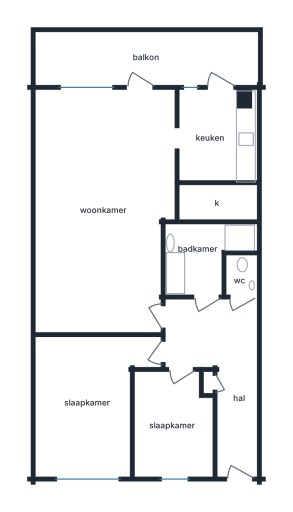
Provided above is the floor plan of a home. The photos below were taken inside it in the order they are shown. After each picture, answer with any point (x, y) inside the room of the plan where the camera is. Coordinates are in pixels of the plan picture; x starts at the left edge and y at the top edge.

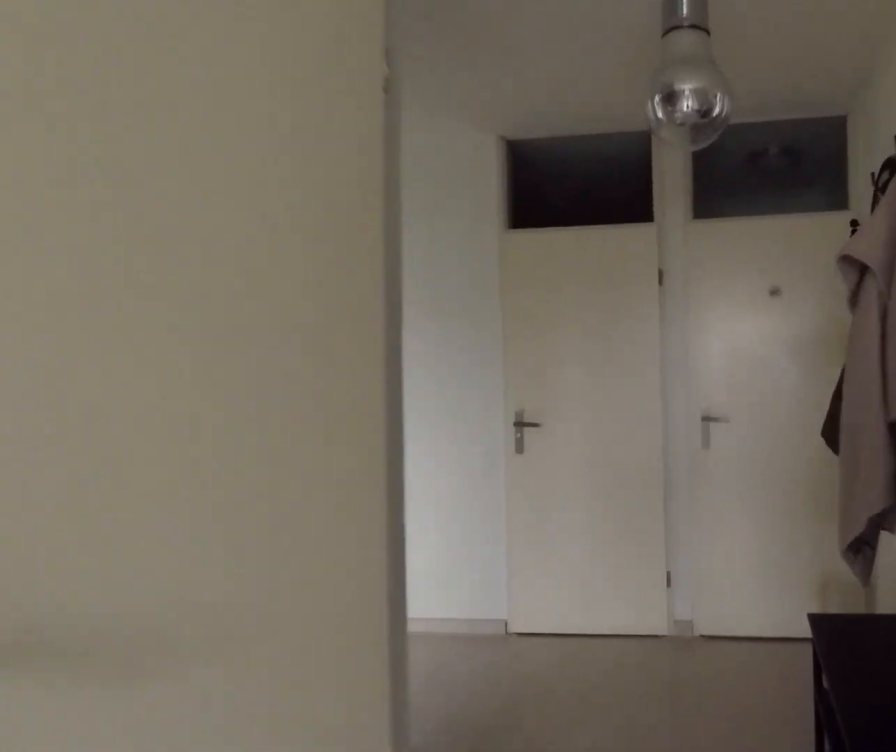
(219, 367)
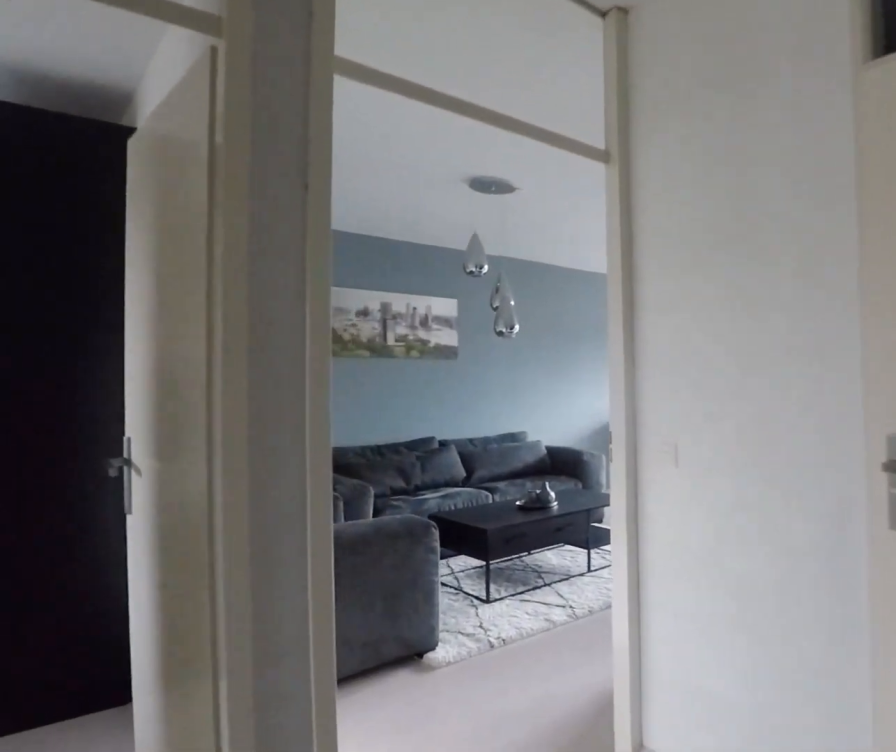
(219, 367)
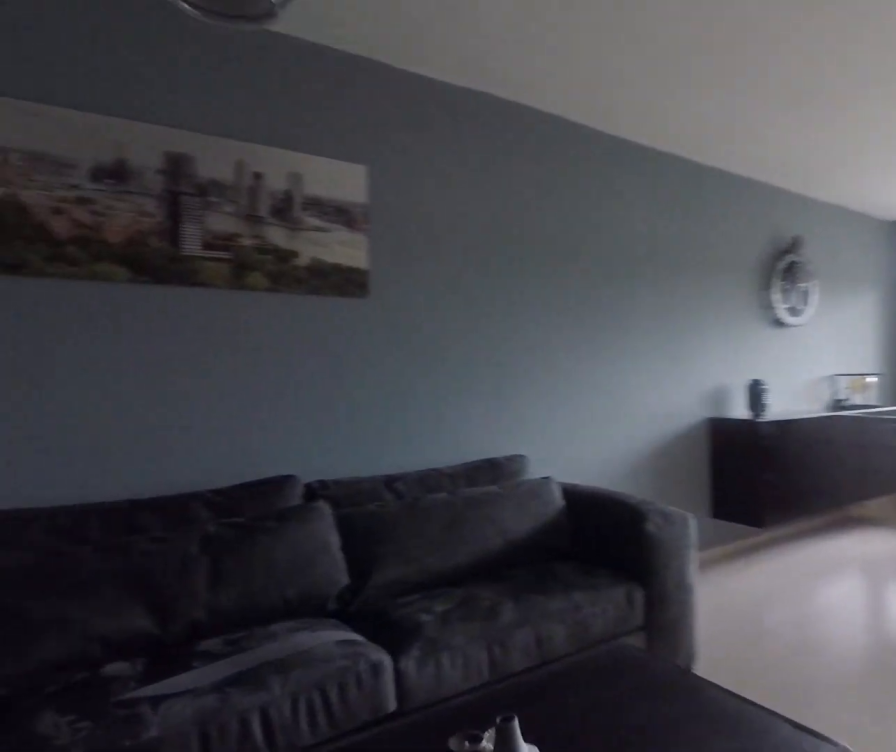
(103, 207)
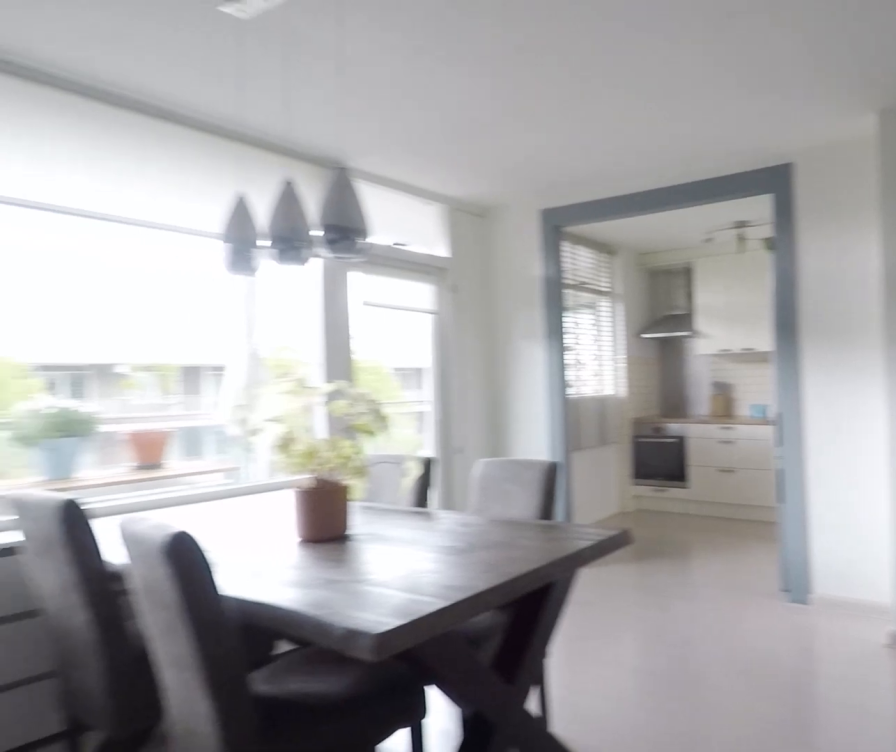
(103, 207)
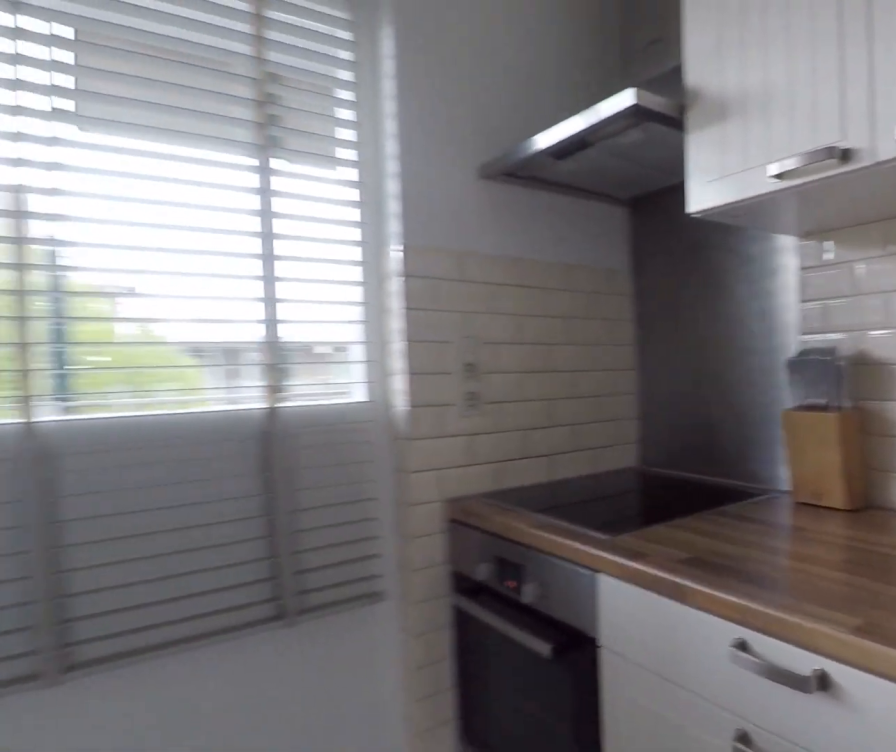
(215, 136)
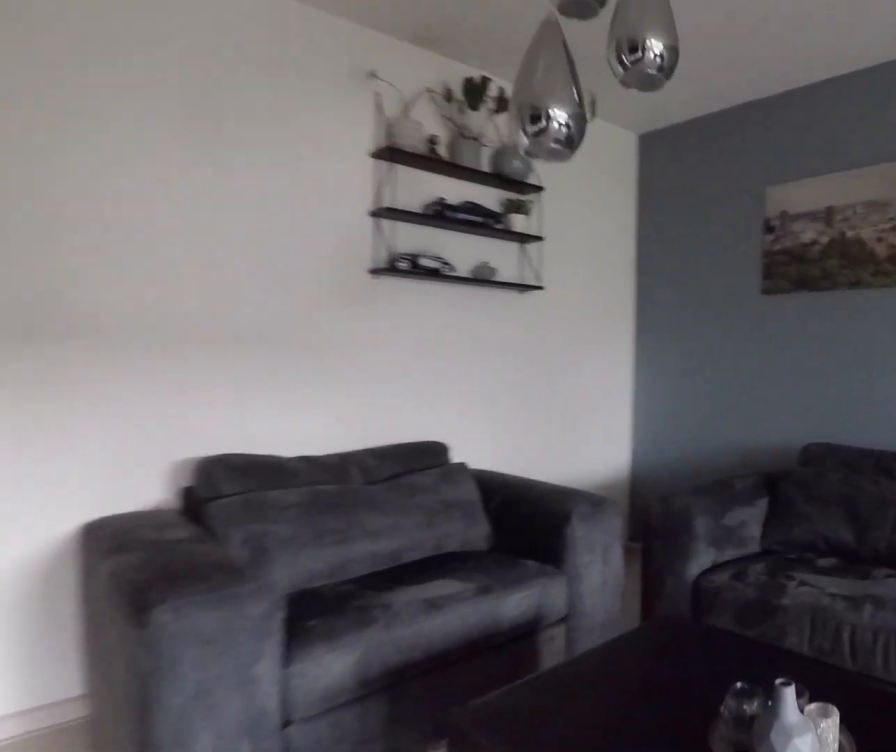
(103, 207)
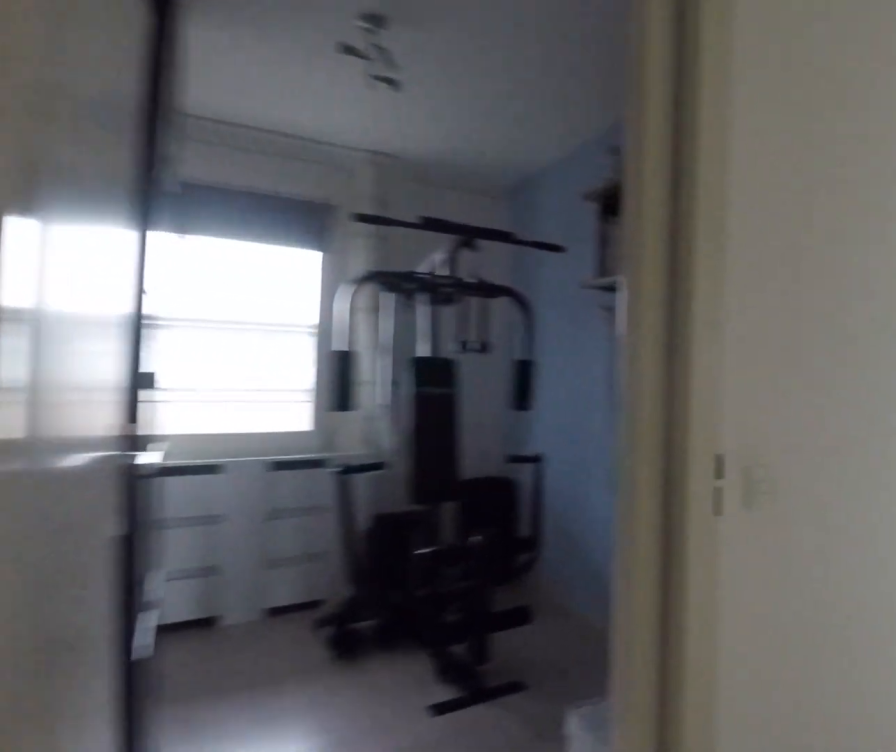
(220, 368)
